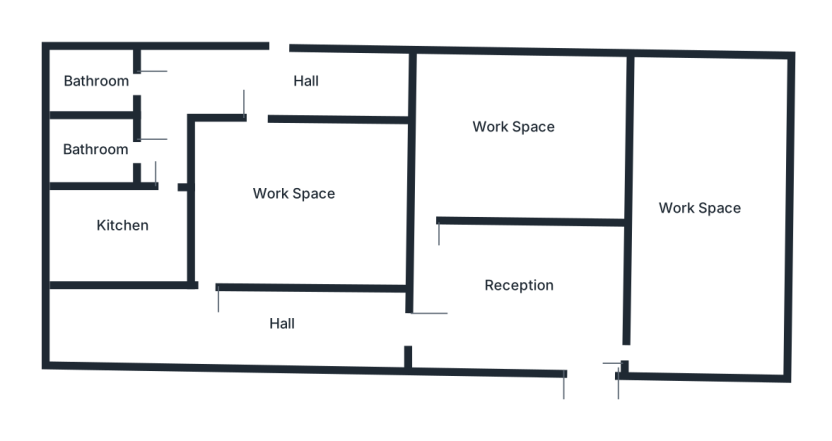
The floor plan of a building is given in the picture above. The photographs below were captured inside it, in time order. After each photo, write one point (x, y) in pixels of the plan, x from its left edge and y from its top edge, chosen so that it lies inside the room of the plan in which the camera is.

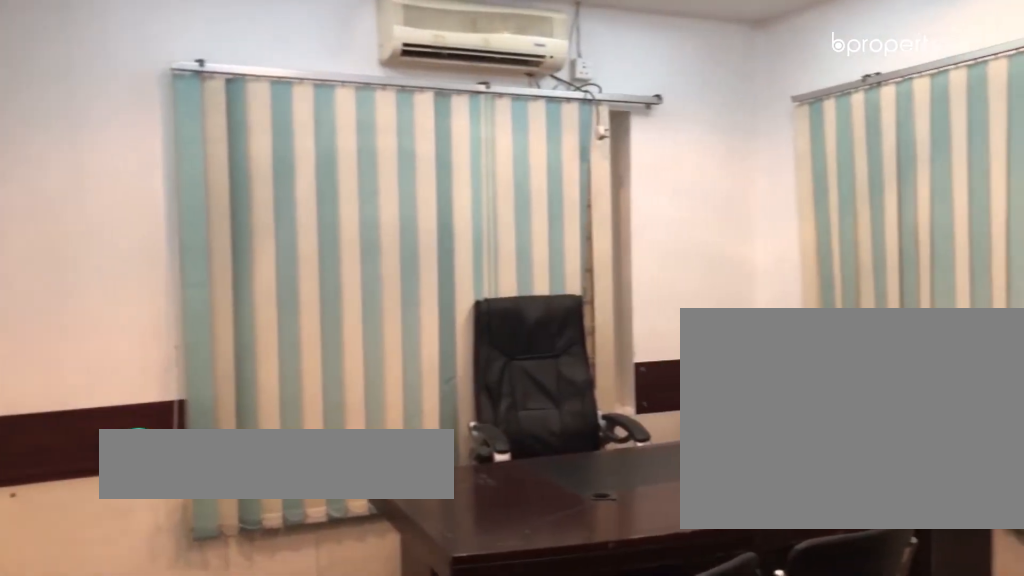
(505, 143)
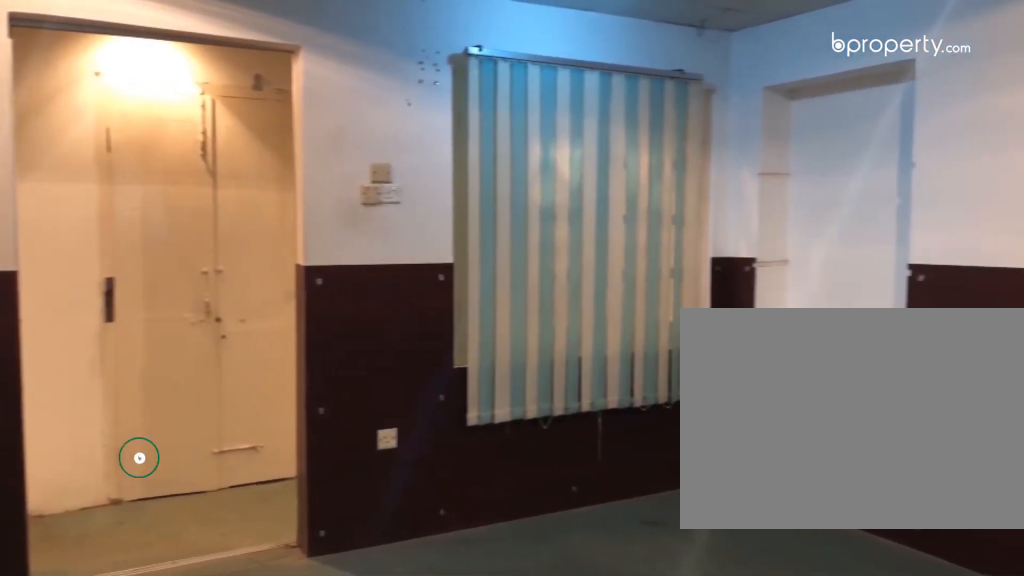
(284, 217)
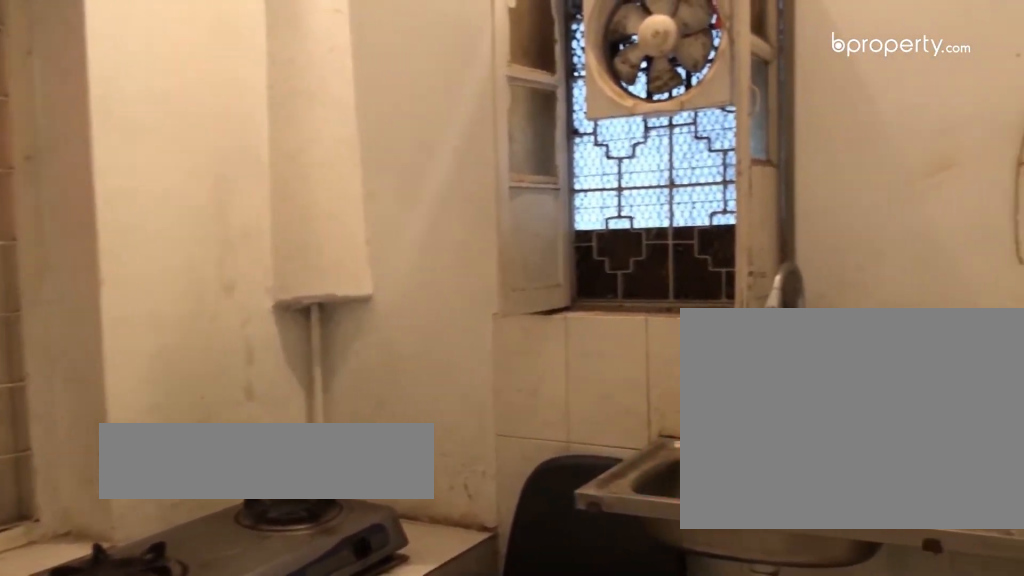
(126, 228)
